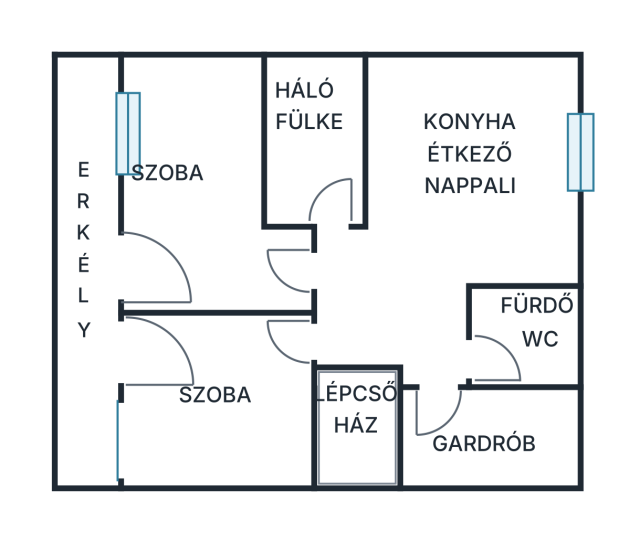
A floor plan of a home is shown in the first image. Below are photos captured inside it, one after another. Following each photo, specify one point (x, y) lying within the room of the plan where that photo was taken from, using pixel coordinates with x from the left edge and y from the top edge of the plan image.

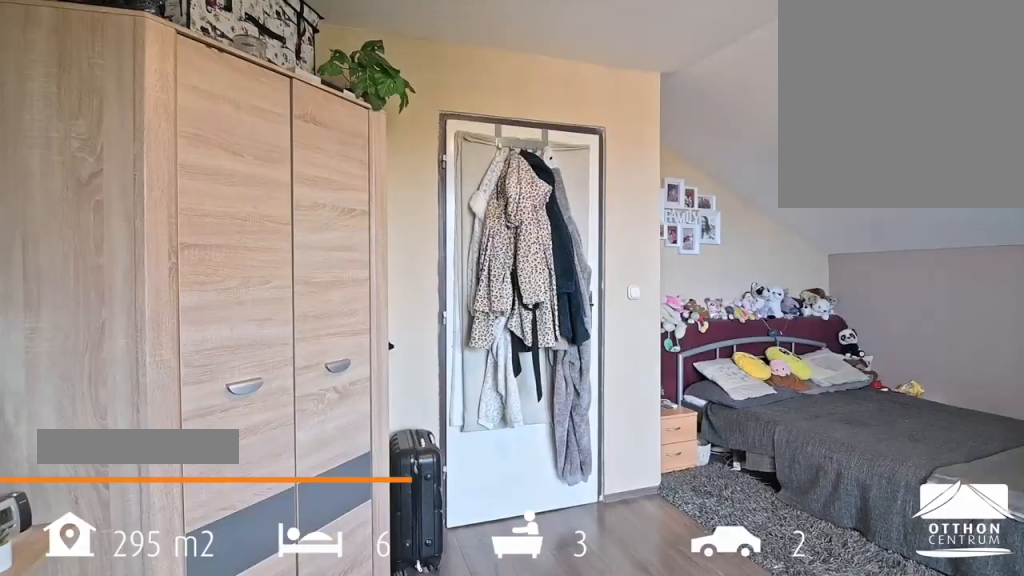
(206, 397)
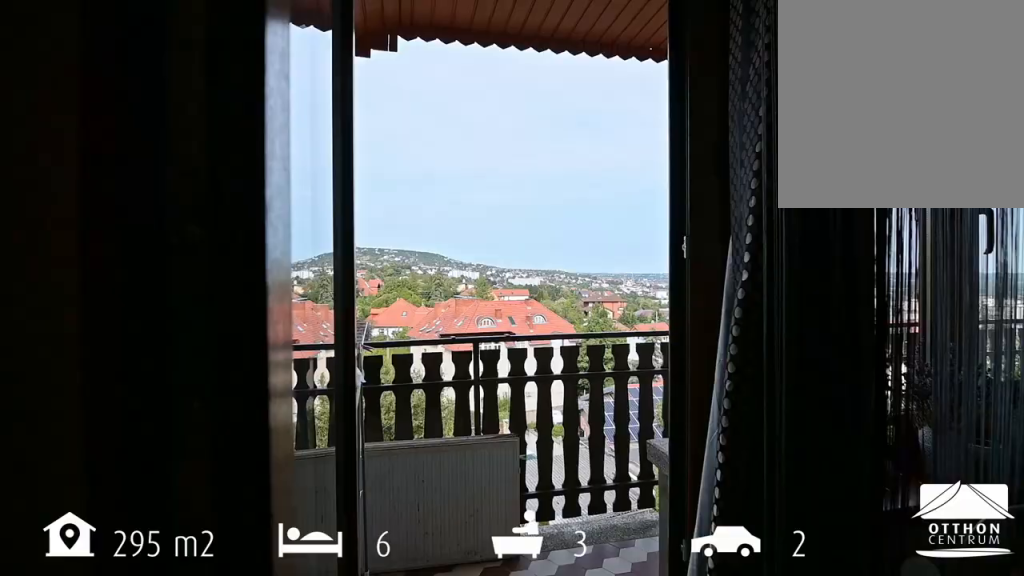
(206, 397)
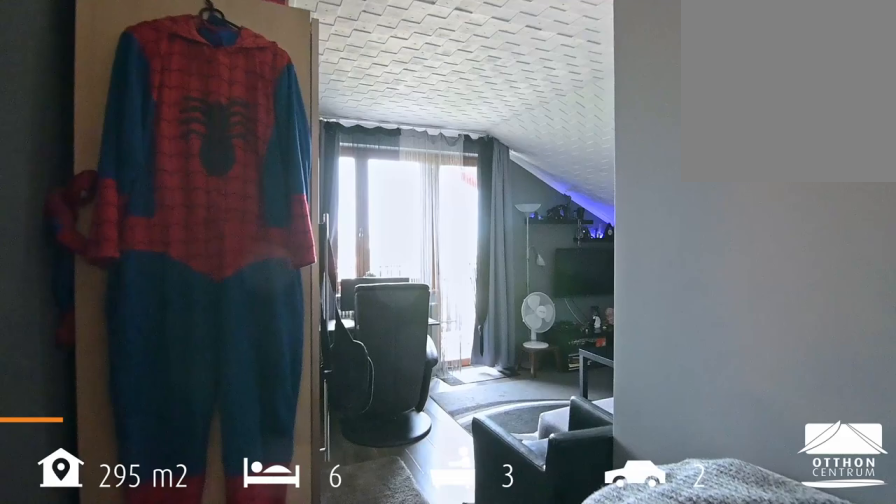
(203, 156)
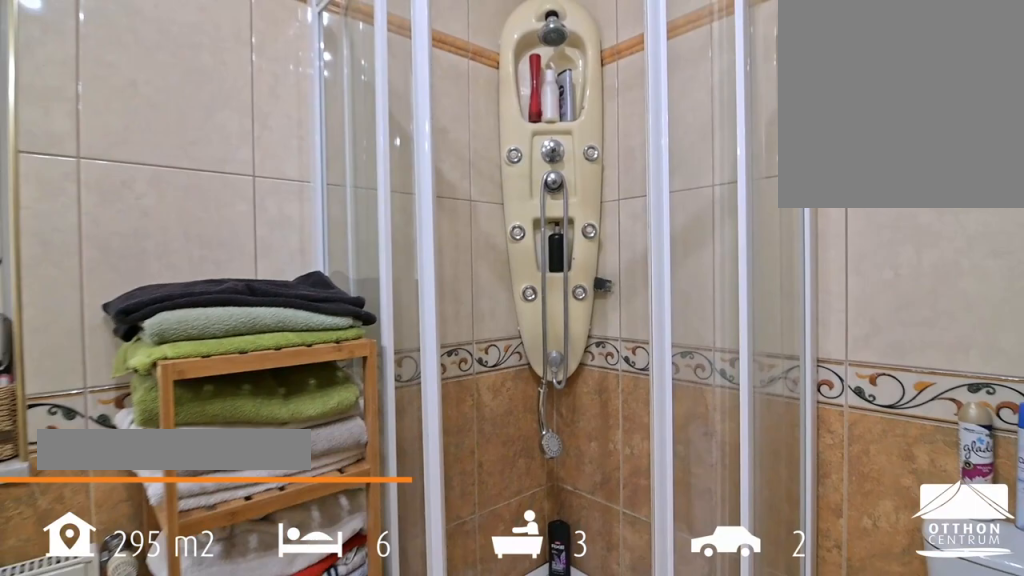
(535, 336)
